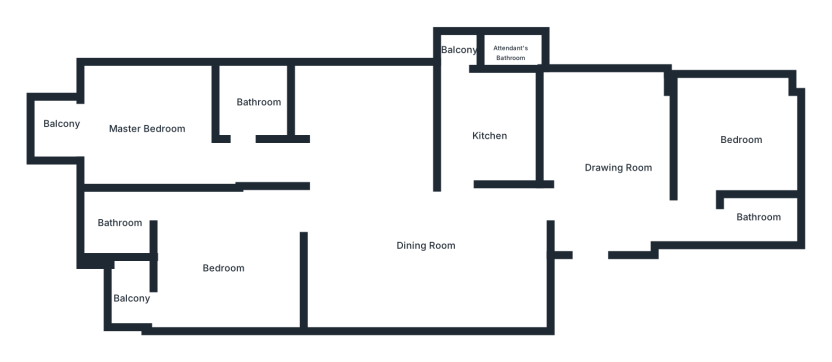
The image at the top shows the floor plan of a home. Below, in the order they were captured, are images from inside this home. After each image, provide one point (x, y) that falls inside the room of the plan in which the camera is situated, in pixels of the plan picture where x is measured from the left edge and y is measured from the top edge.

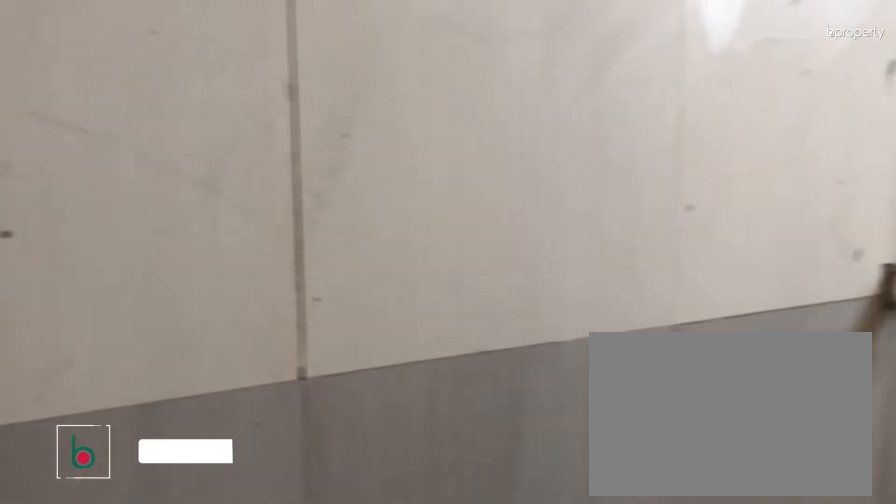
(759, 217)
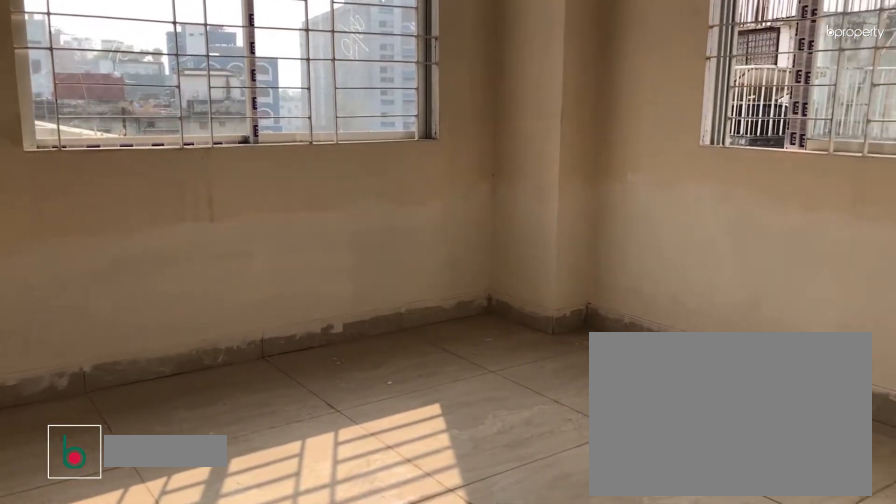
(744, 139)
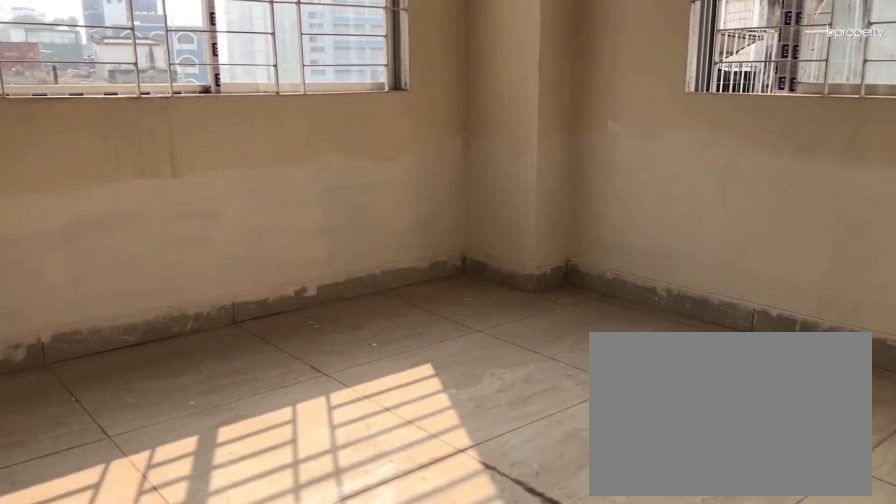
(744, 139)
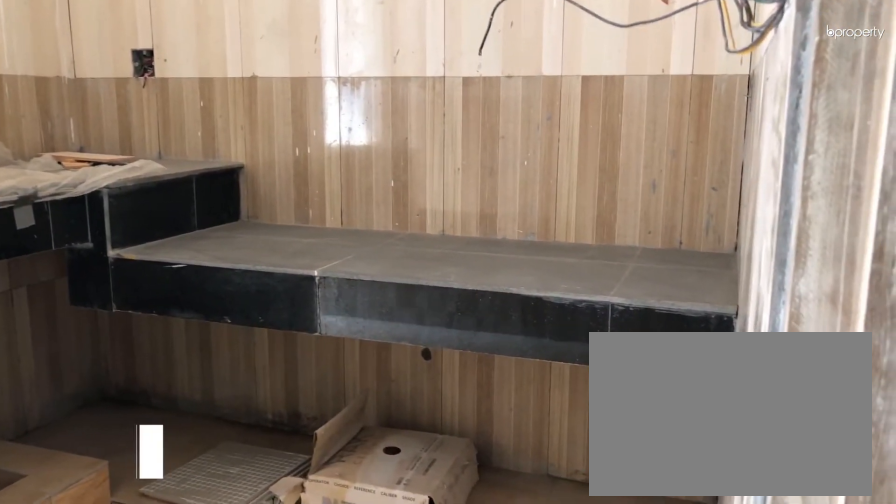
(491, 137)
